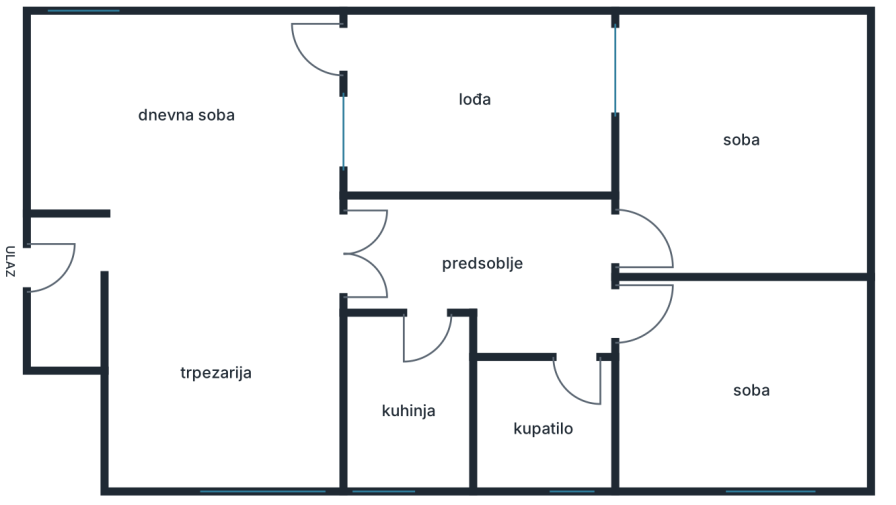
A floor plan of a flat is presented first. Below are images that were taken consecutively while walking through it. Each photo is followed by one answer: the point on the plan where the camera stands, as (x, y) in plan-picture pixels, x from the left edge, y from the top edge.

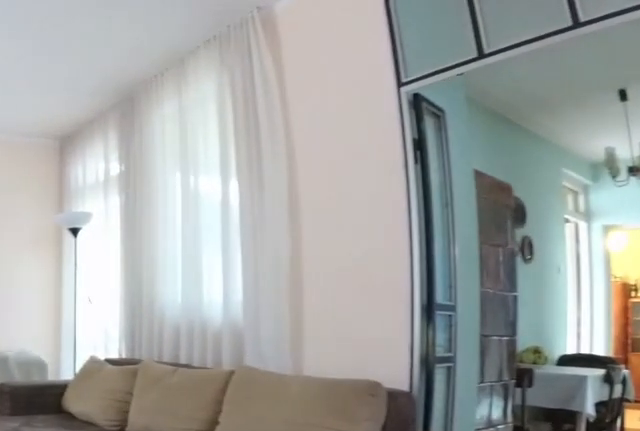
(128, 264)
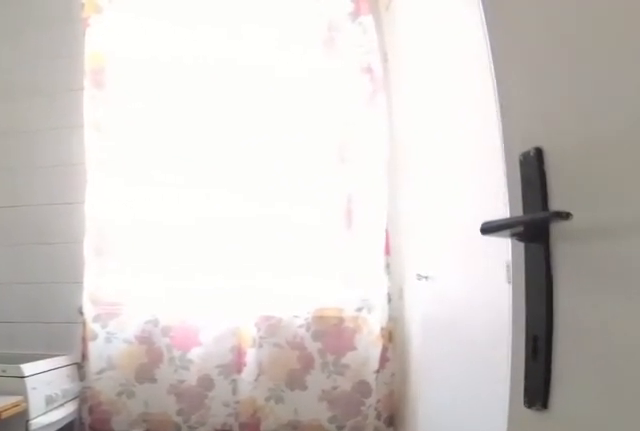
(409, 301)
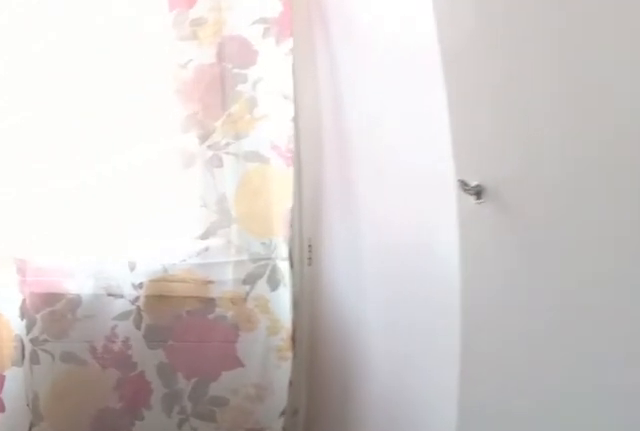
(409, 416)
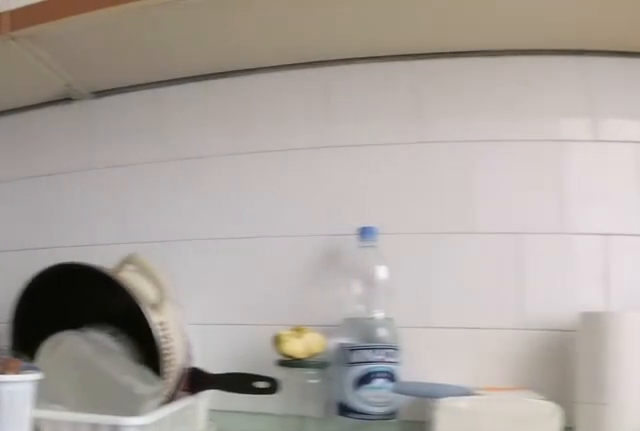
(393, 471)
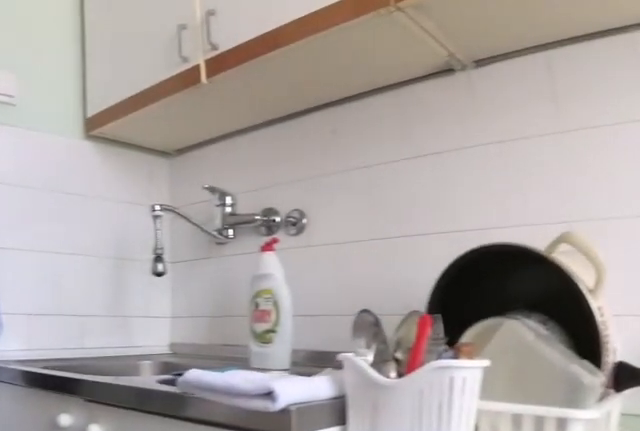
(401, 471)
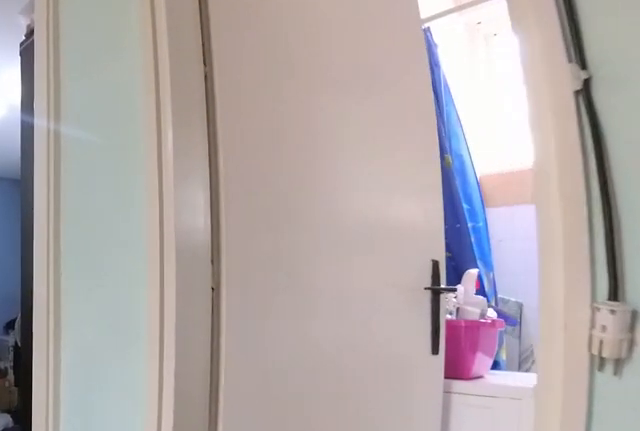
(502, 304)
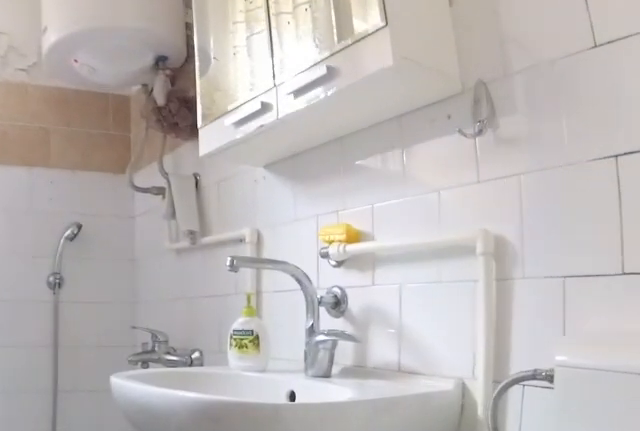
(570, 329)
